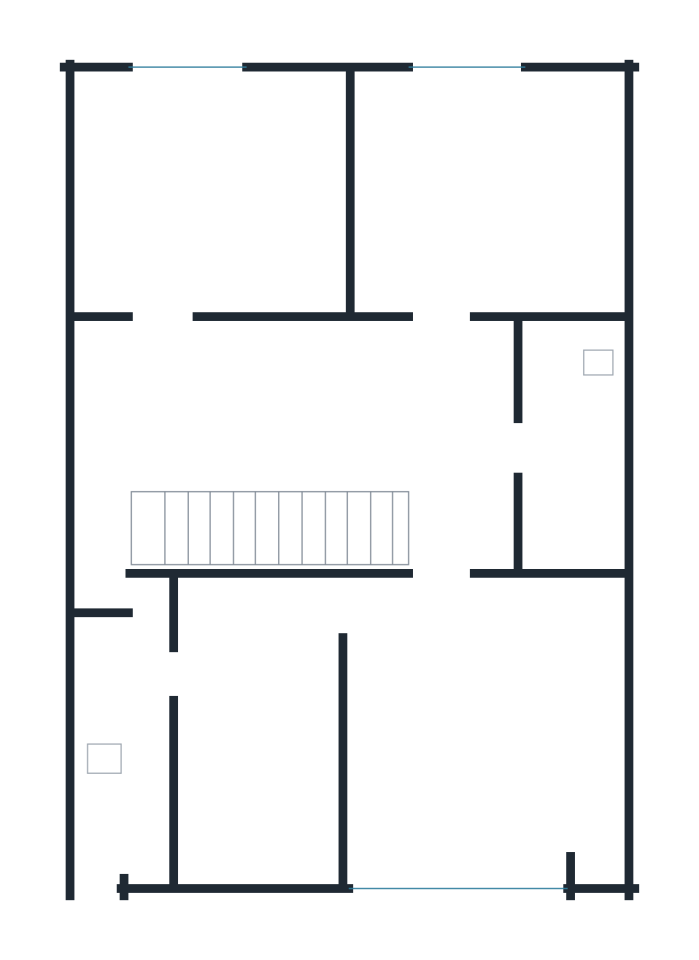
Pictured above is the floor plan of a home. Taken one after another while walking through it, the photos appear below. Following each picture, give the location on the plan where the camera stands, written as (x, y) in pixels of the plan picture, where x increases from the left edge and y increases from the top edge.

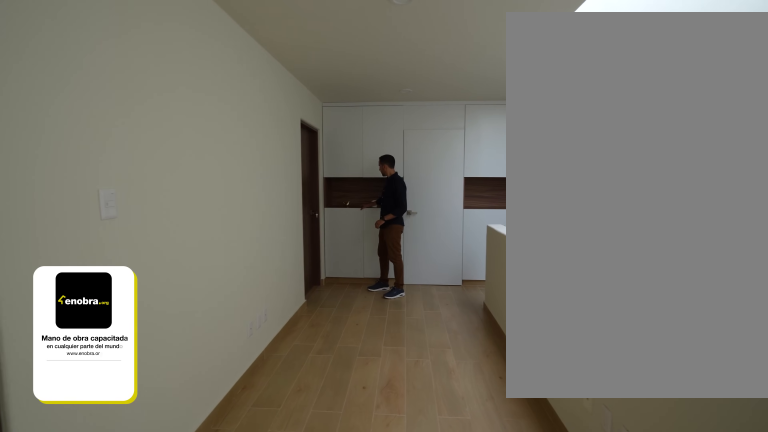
(102, 415)
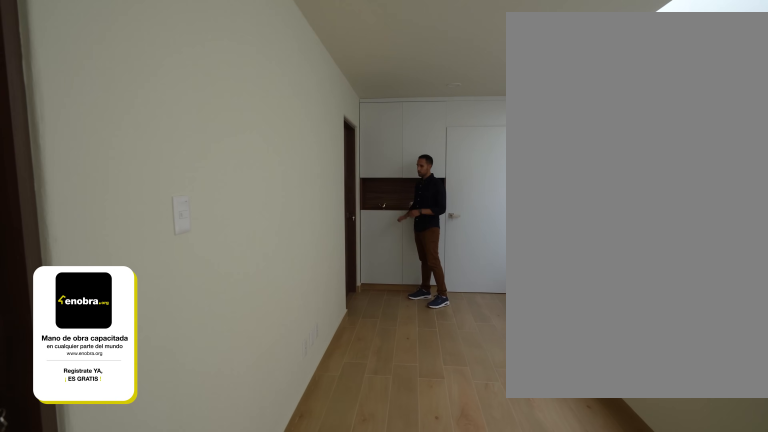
(102, 416)
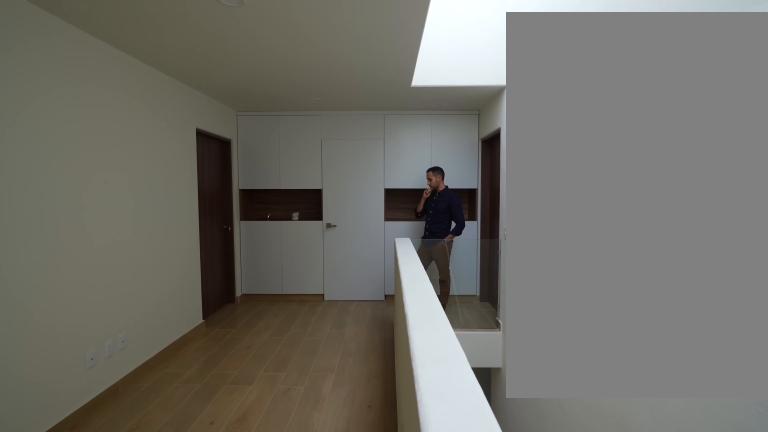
(154, 414)
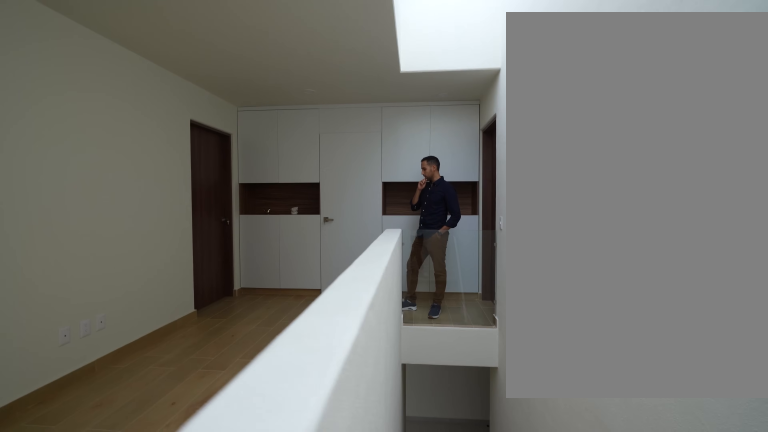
(149, 431)
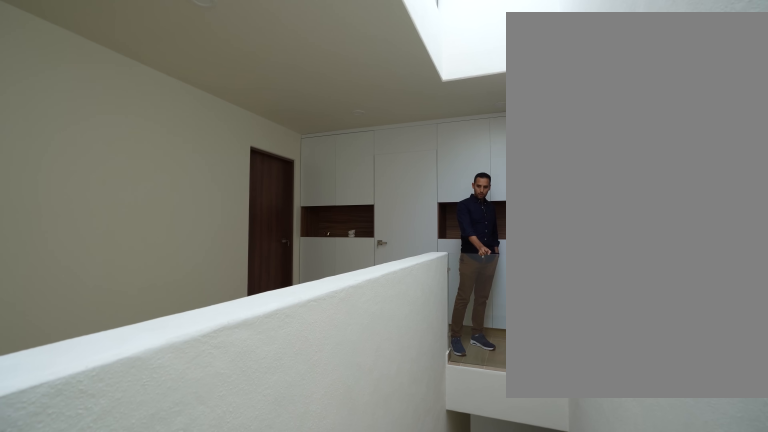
(128, 498)
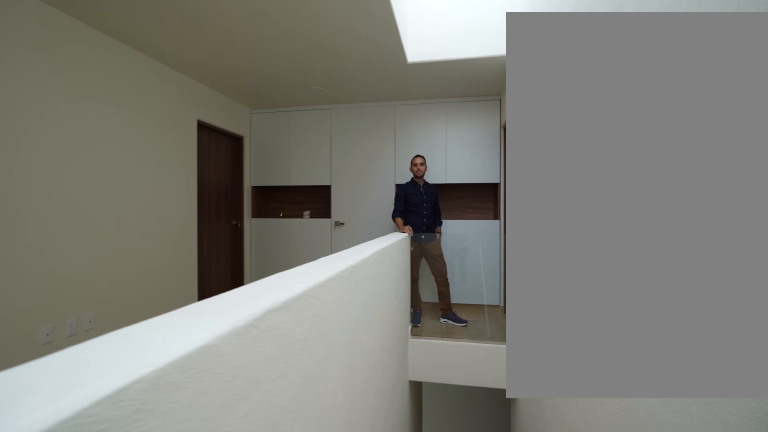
(129, 476)
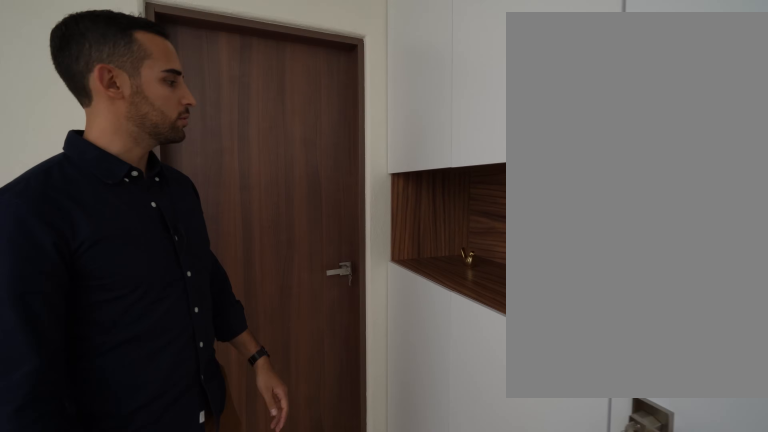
(433, 495)
